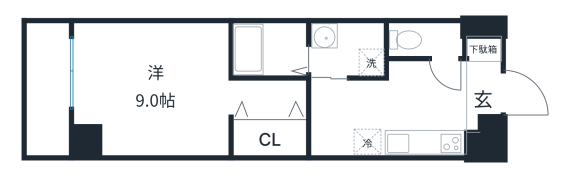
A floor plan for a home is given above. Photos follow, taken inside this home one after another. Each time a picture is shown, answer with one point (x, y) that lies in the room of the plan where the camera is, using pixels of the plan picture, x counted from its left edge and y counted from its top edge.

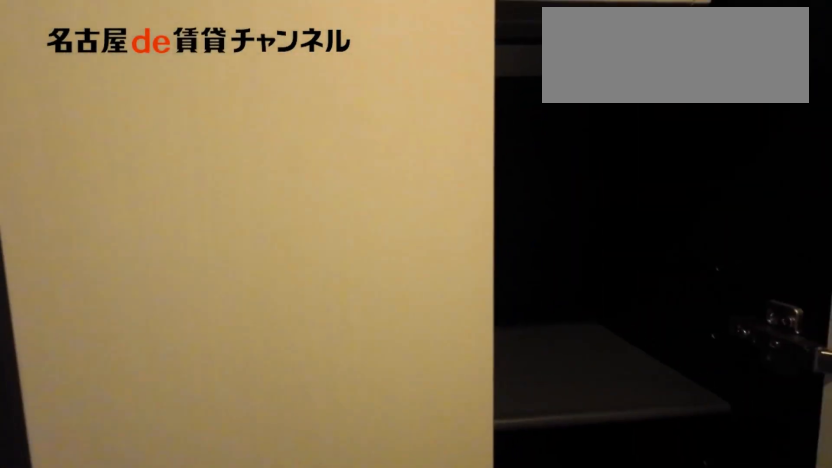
(483, 85)
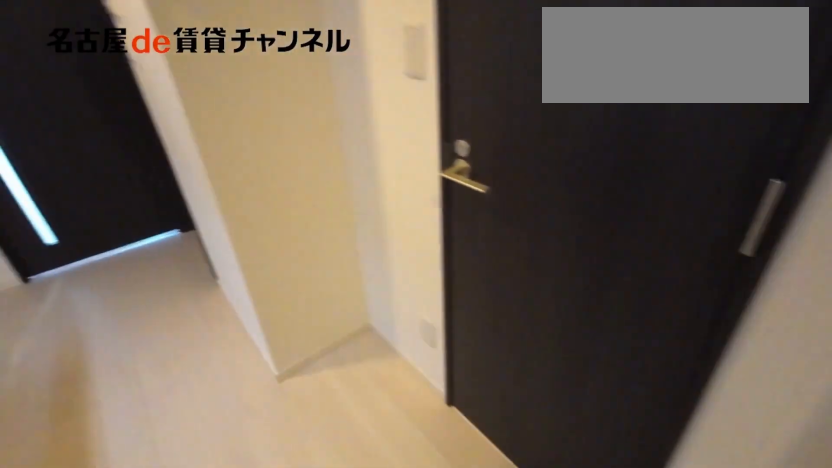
(483, 85)
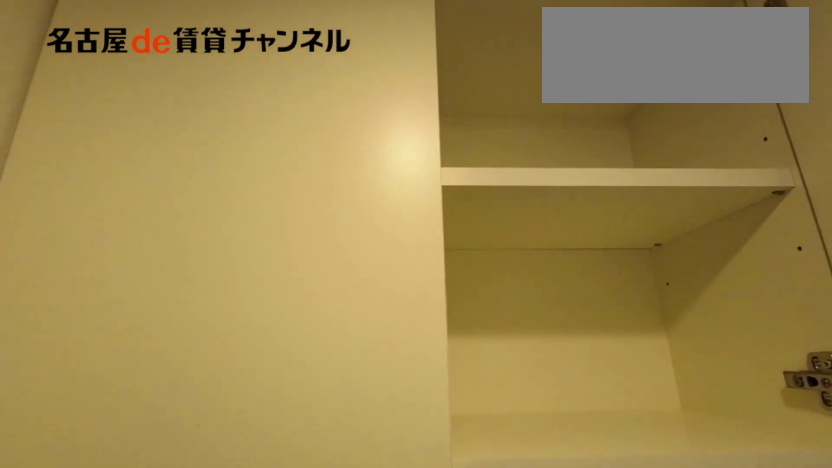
(425, 40)
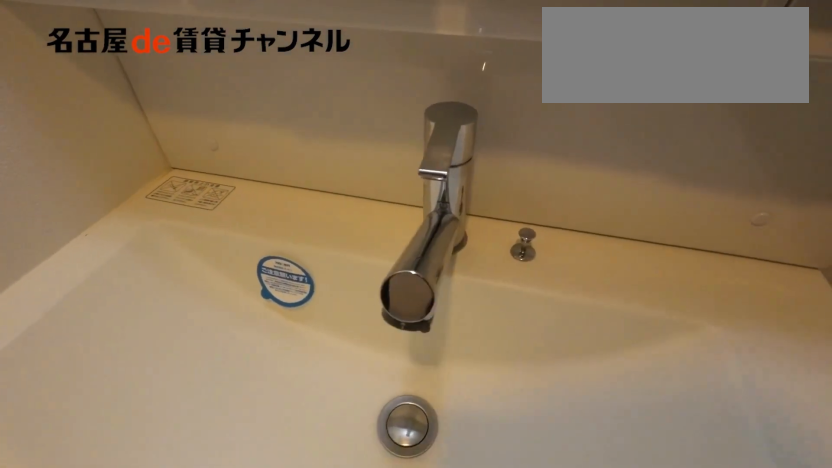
(349, 49)
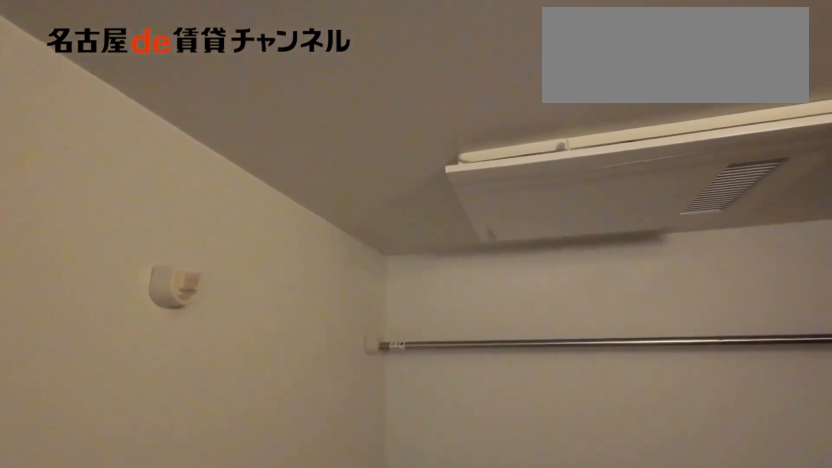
(269, 49)
